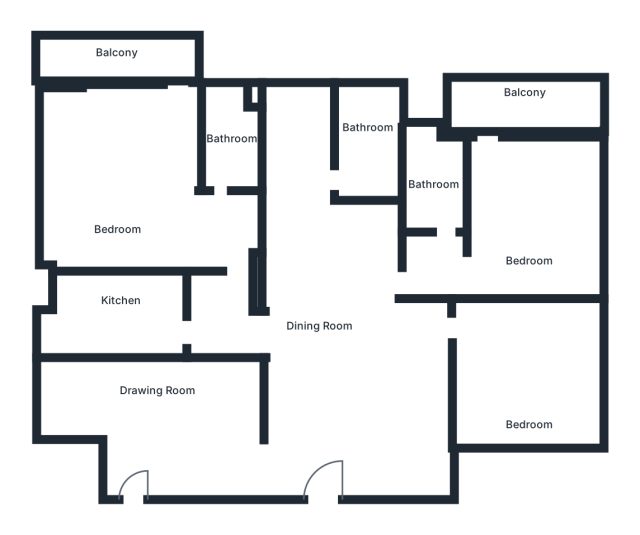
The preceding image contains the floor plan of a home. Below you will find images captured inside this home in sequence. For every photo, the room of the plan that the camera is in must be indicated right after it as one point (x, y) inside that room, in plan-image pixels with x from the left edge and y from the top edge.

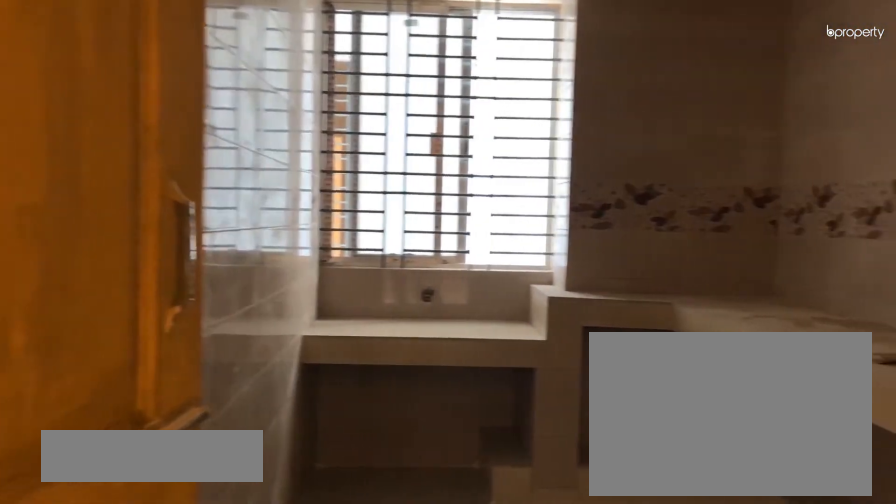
(125, 312)
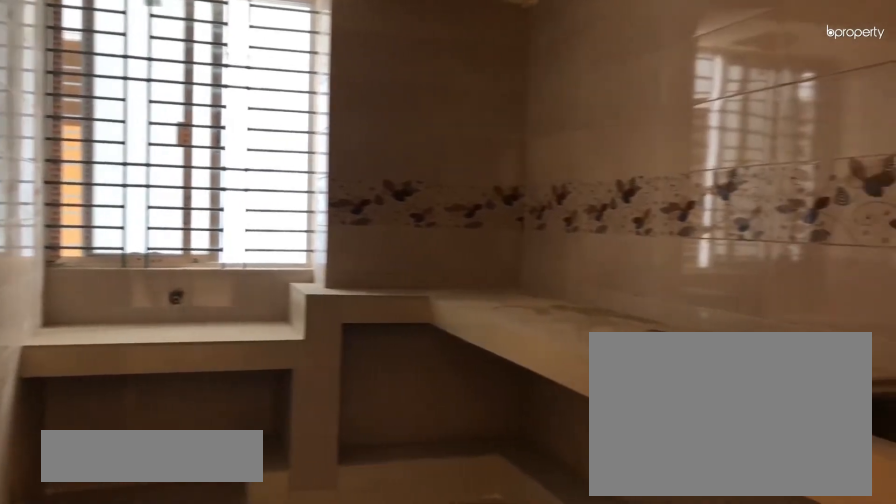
(125, 312)
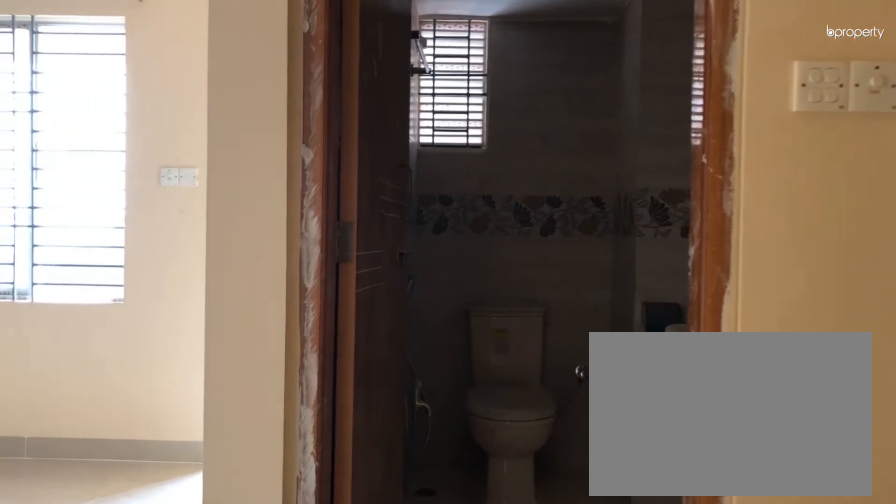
(209, 240)
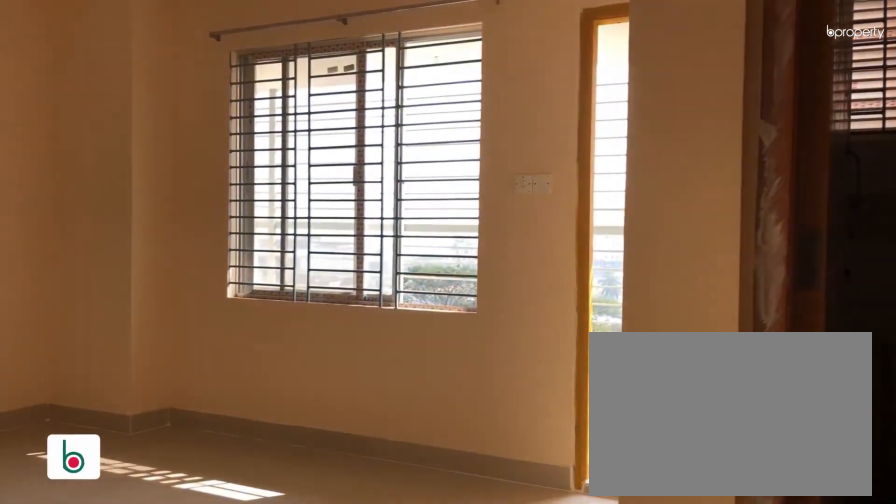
(107, 190)
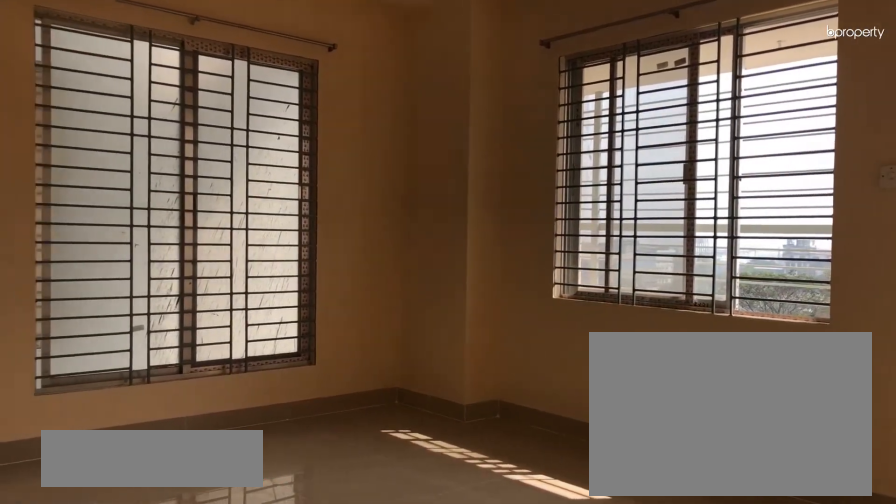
(107, 190)
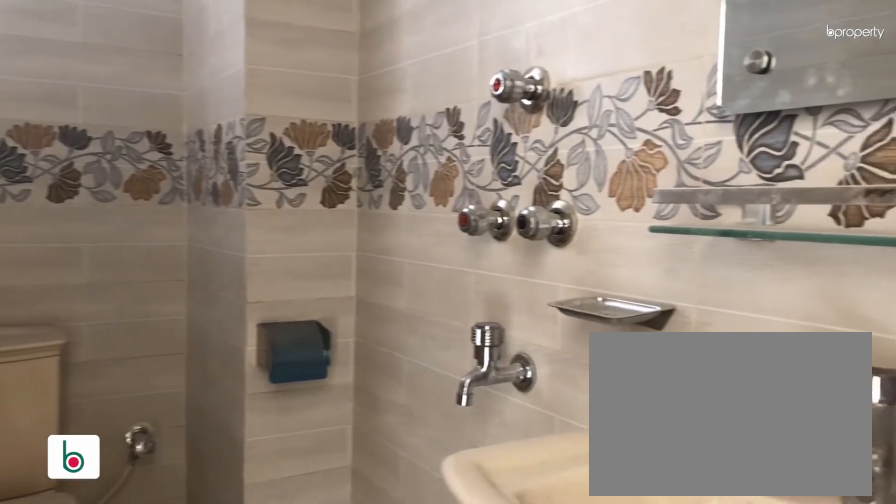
(229, 136)
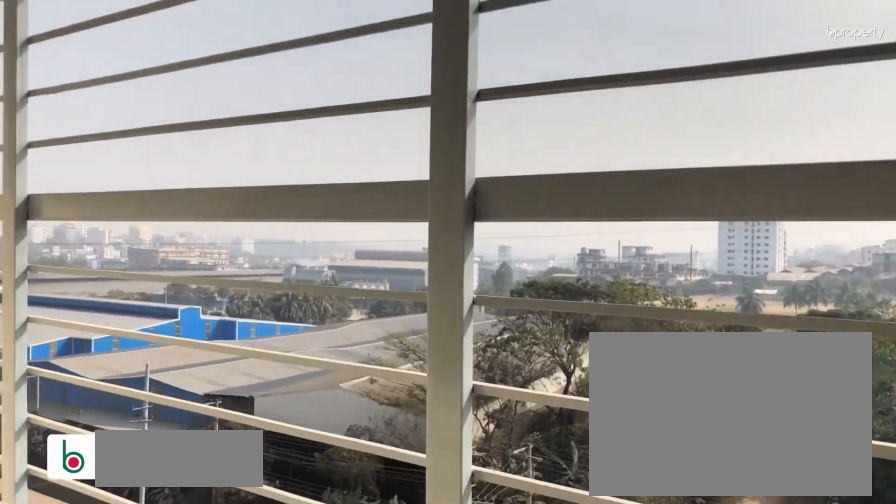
(111, 65)
